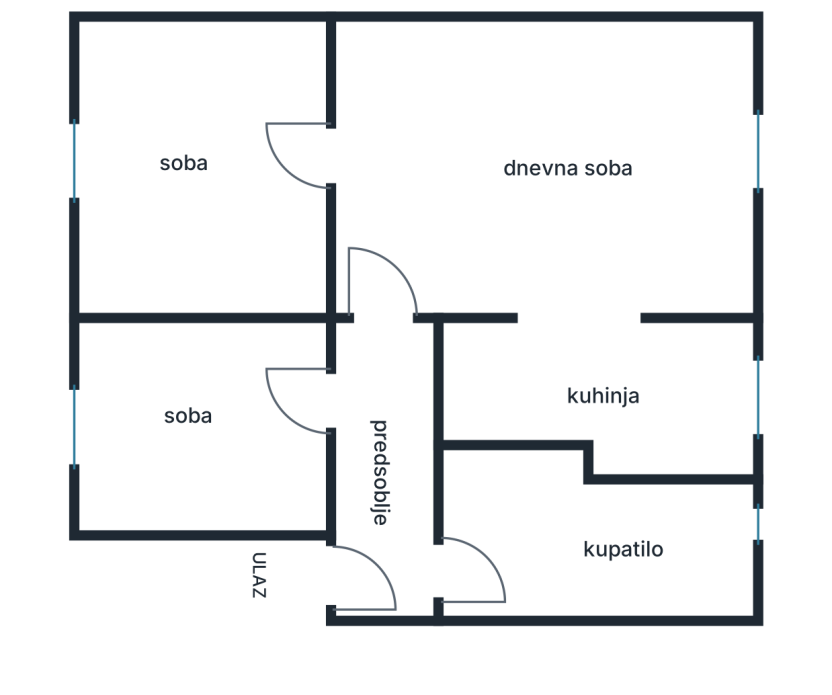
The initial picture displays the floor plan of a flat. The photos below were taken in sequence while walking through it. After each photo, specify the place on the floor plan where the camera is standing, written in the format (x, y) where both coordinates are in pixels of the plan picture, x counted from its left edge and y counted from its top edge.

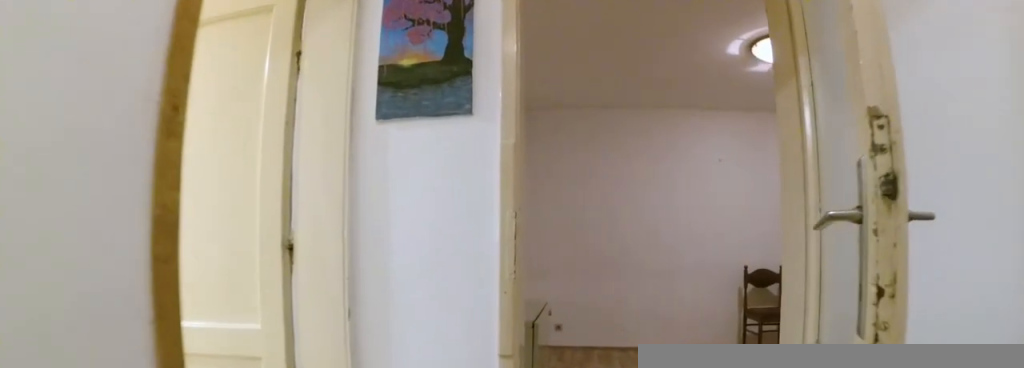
(389, 449)
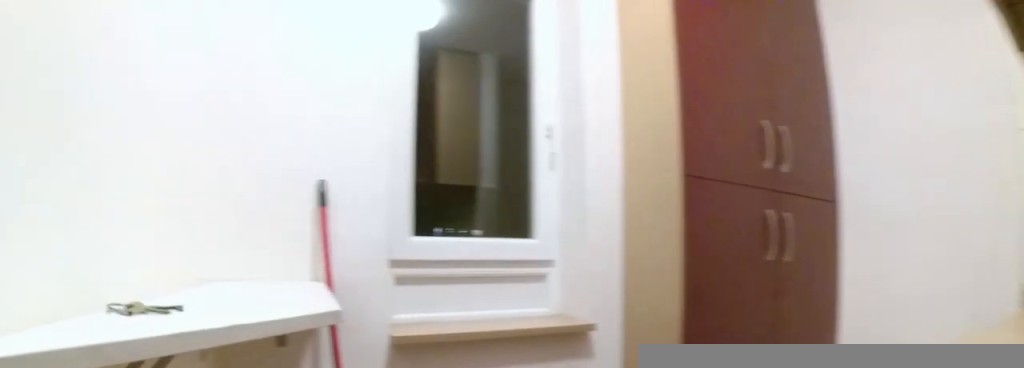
(582, 349)
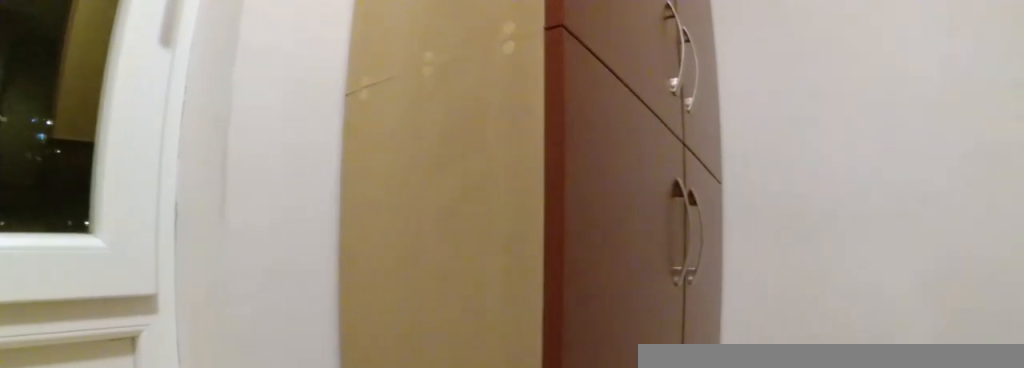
(717, 349)
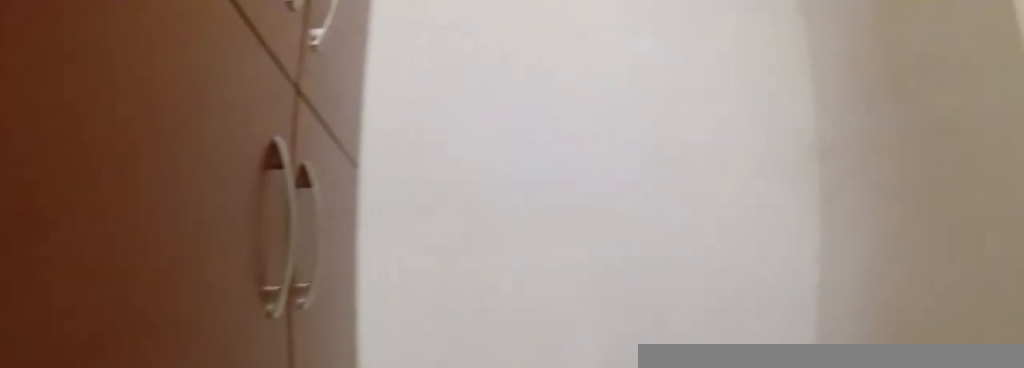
(736, 347)
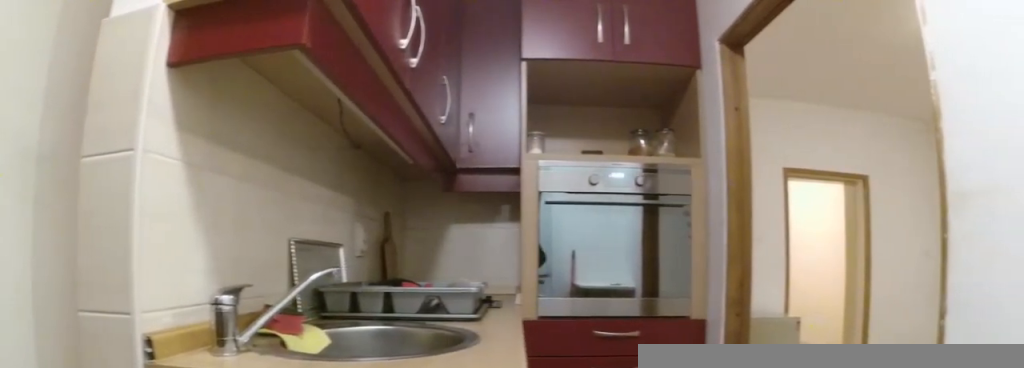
(754, 374)
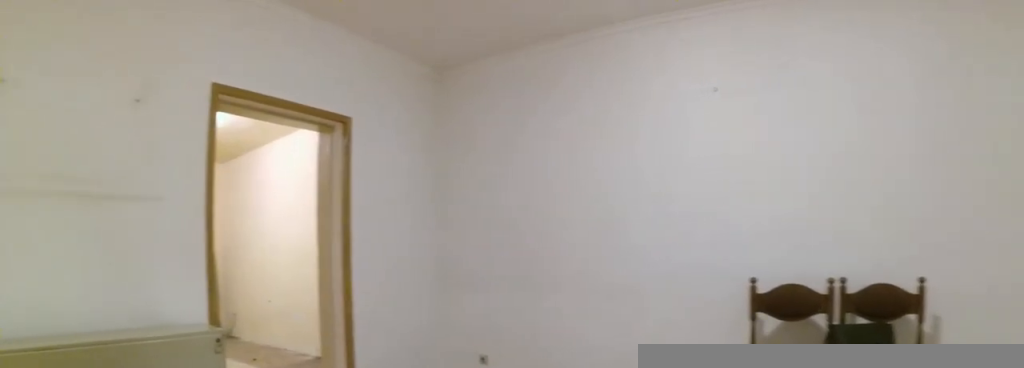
(616, 316)
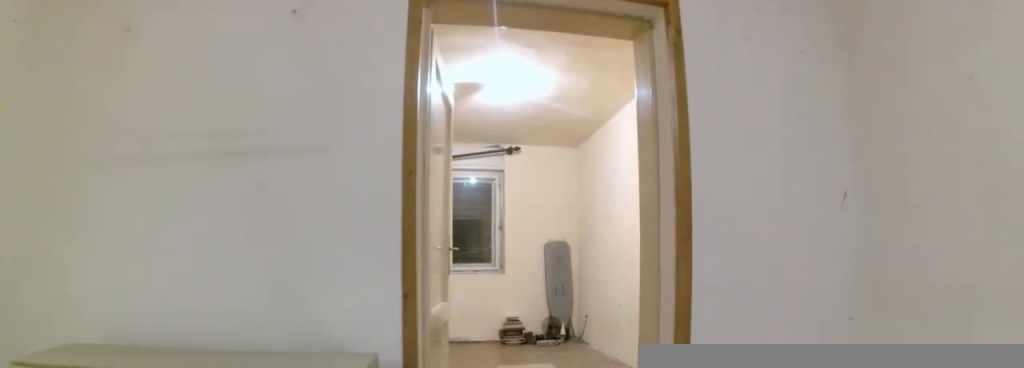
(494, 245)
